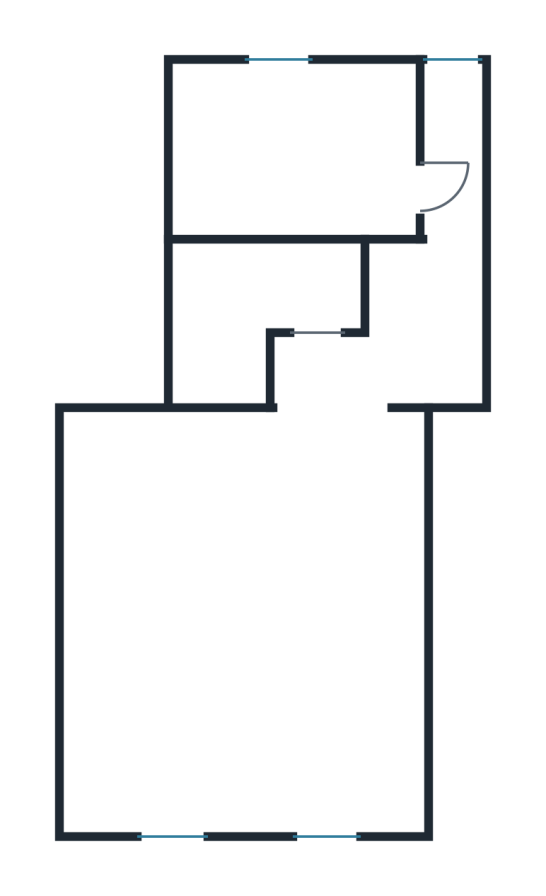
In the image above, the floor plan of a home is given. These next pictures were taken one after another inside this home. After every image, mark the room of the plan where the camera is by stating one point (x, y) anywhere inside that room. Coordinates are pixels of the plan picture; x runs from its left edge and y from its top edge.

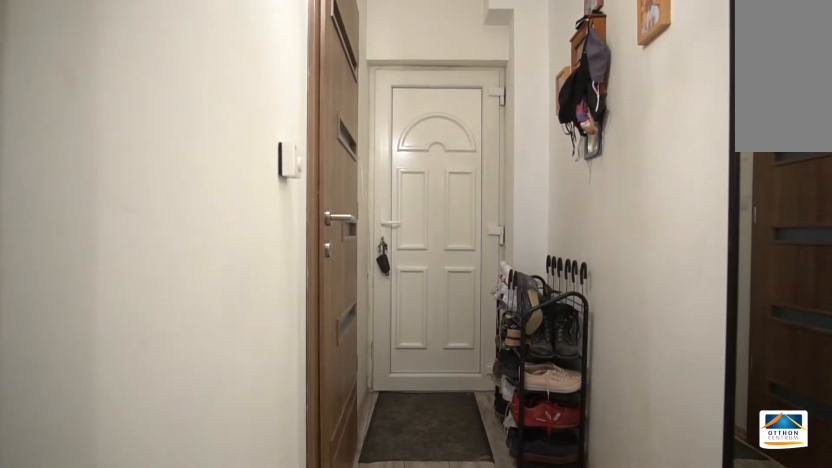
(450, 260)
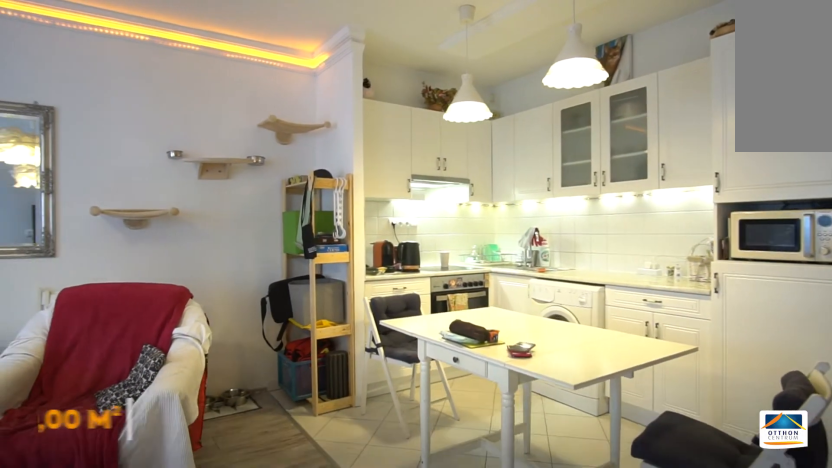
(254, 625)
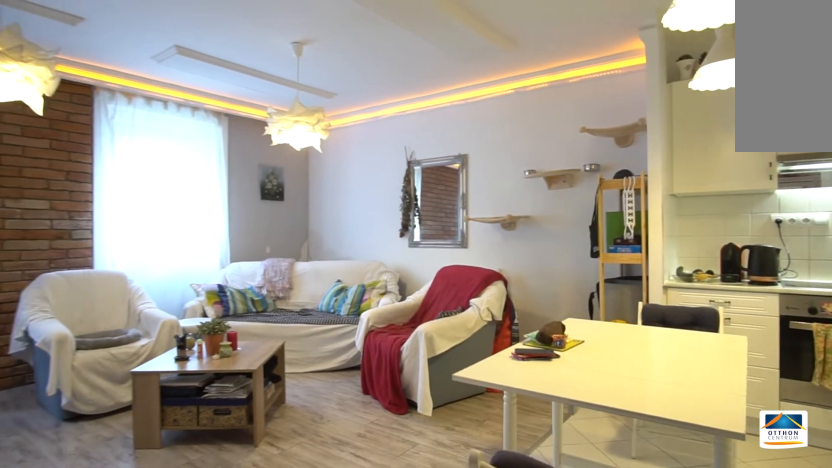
(254, 625)
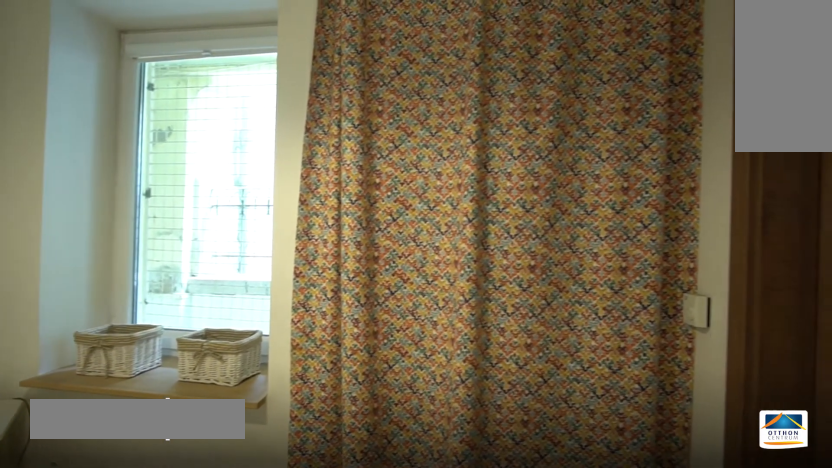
(280, 138)
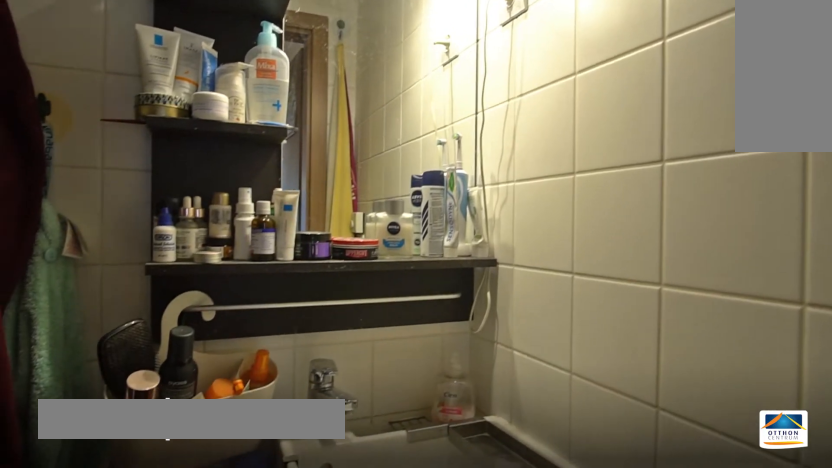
(269, 291)
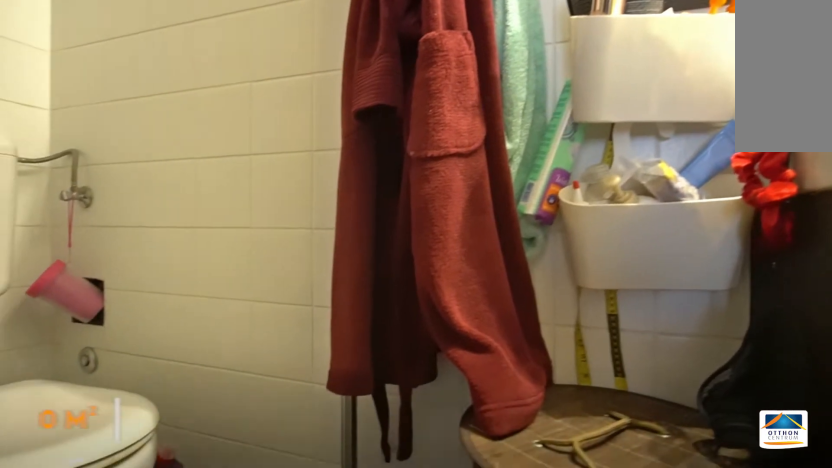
(269, 290)
